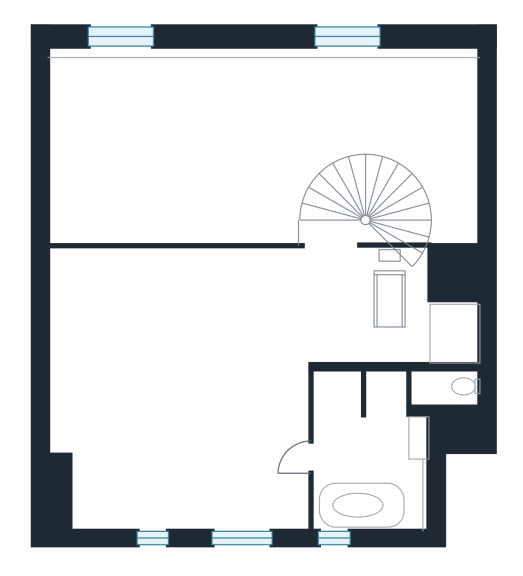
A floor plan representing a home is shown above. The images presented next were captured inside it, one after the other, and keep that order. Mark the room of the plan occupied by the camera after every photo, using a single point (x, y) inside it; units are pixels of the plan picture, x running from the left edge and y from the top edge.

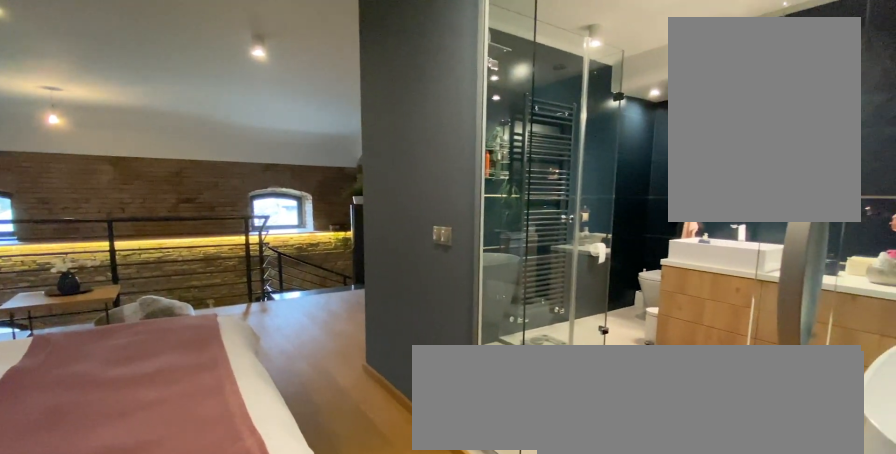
(217, 401)
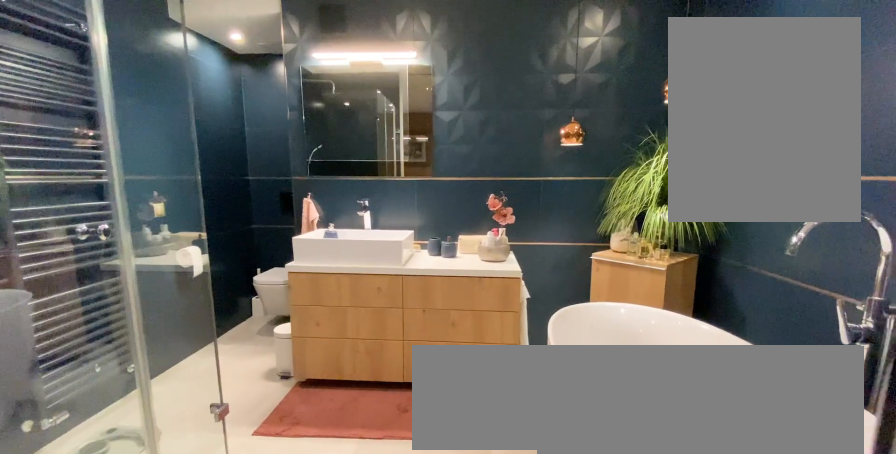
(361, 434)
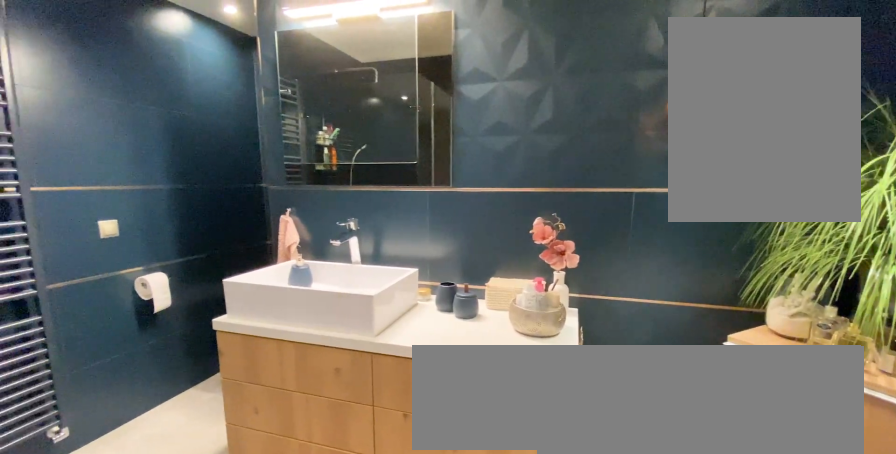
(361, 434)
